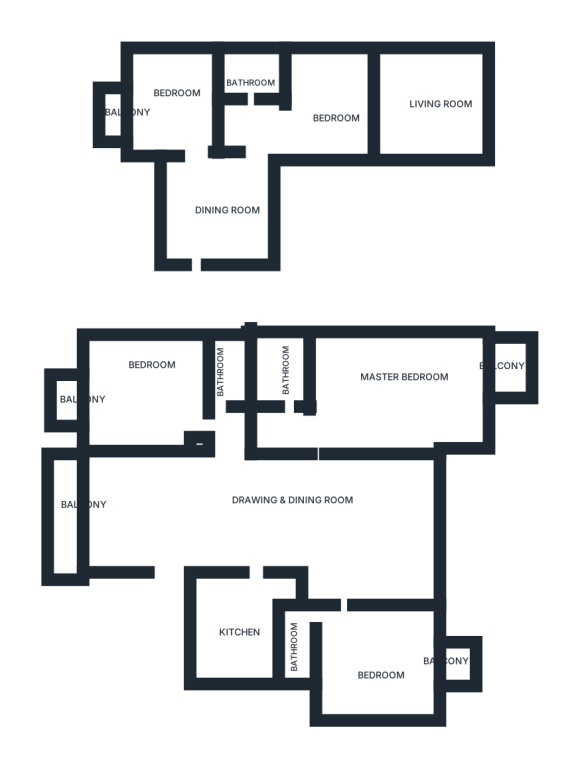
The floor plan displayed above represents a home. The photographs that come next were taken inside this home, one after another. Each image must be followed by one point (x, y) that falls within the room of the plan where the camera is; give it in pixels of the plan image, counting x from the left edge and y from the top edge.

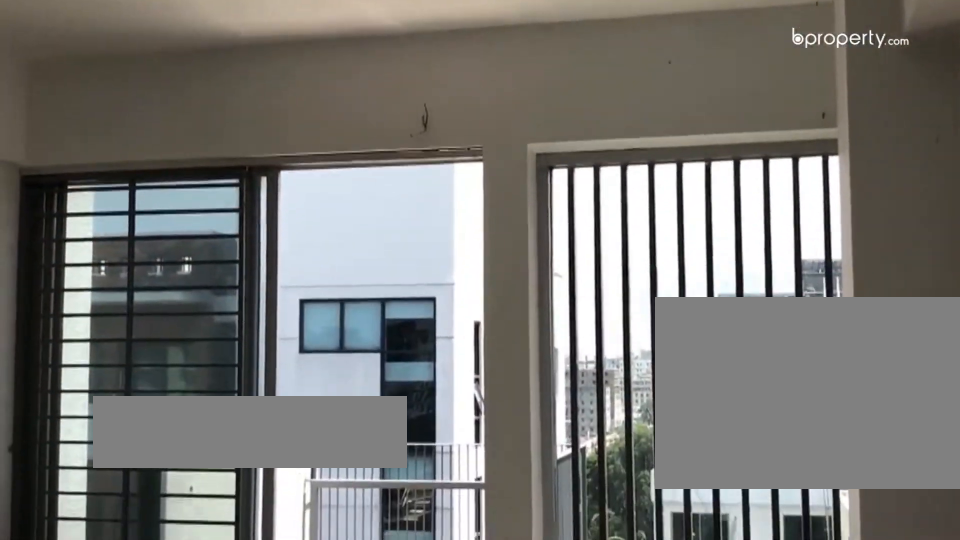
(404, 383)
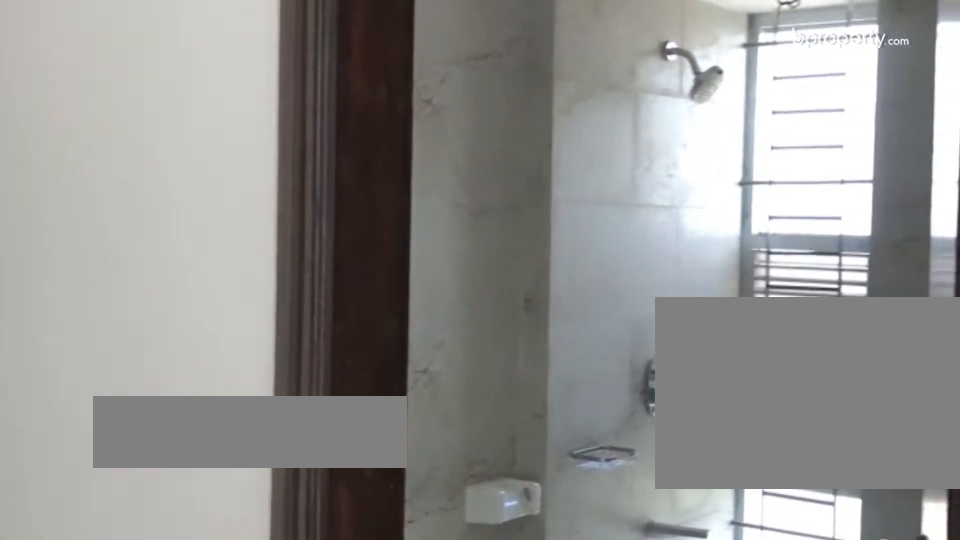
(284, 373)
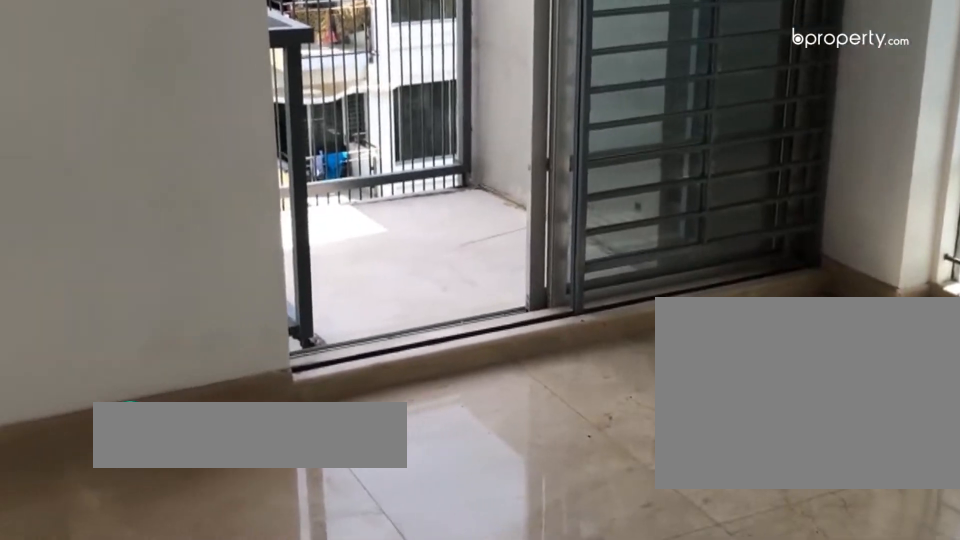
(373, 666)
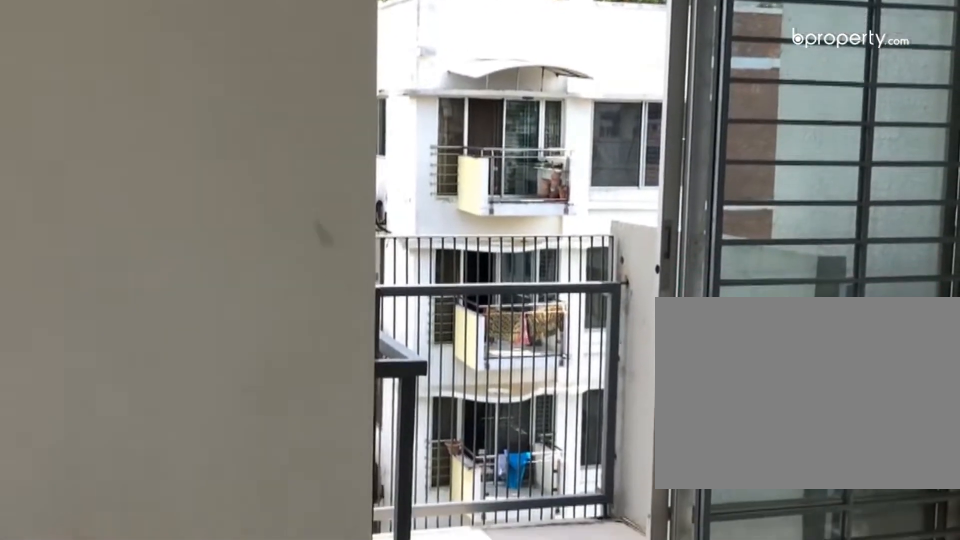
(373, 666)
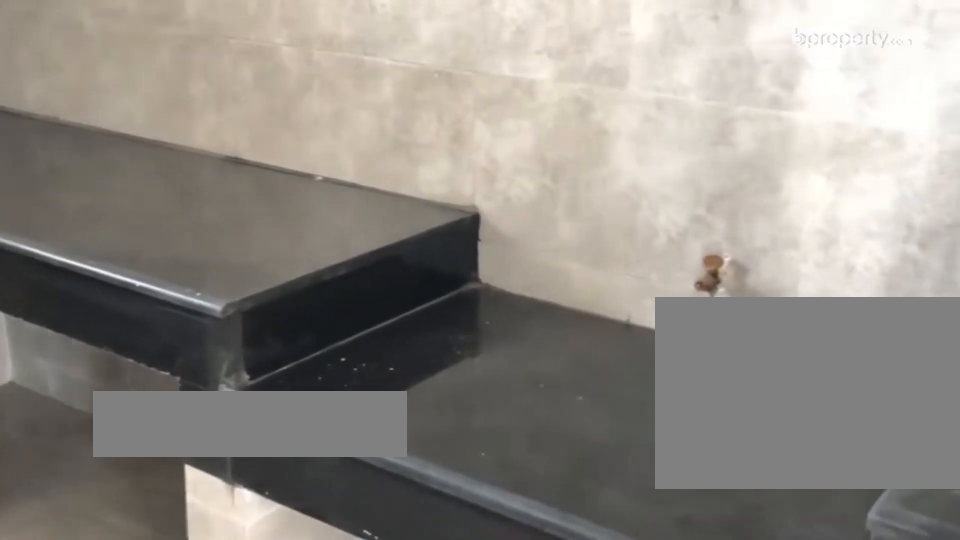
(238, 628)
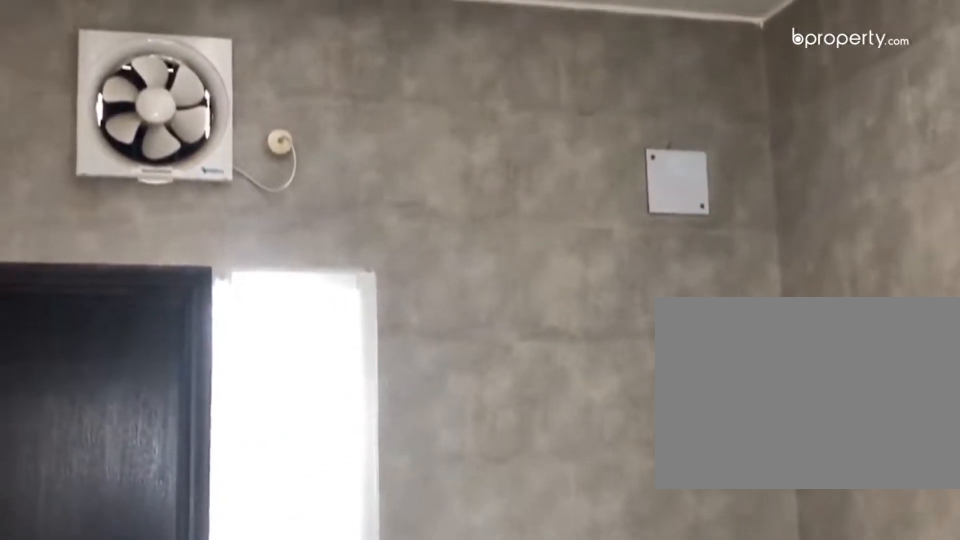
(238, 628)
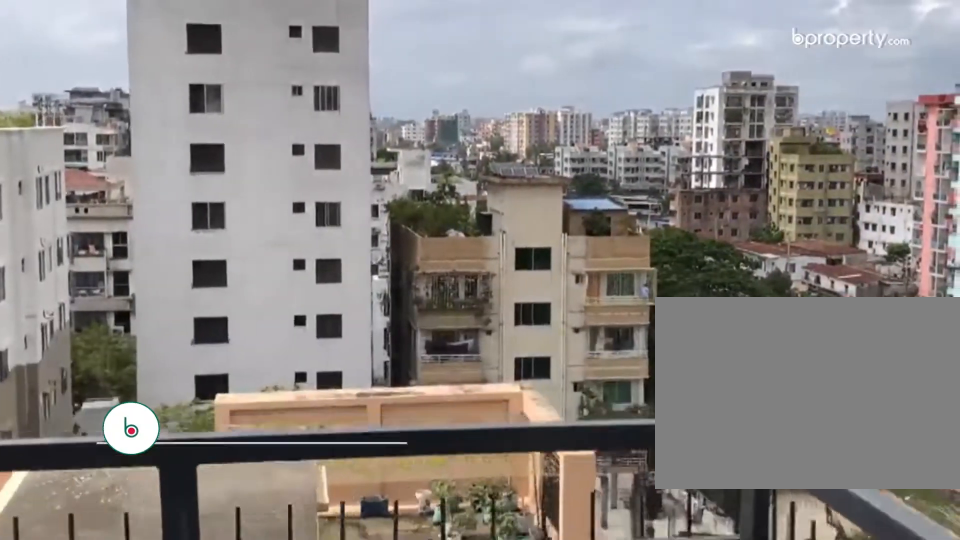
(61, 498)
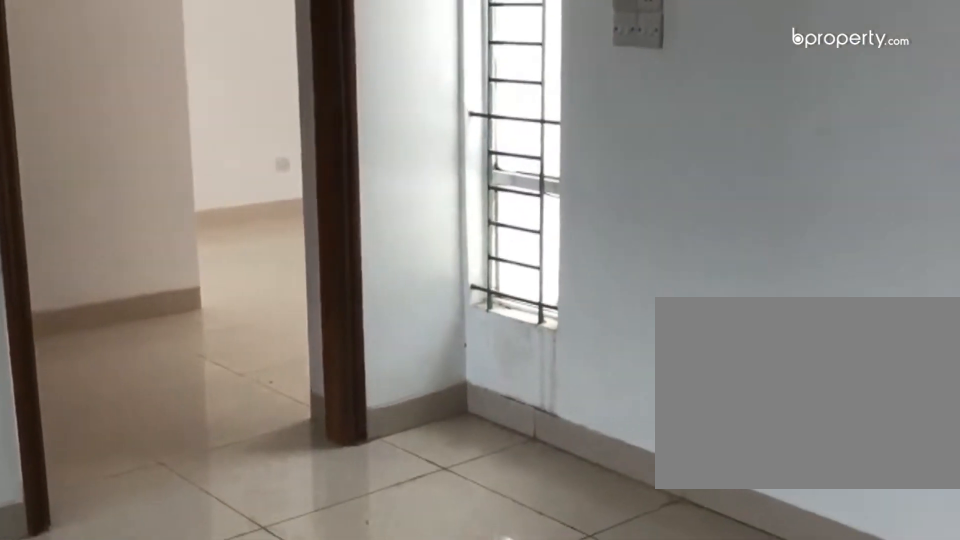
(207, 191)
